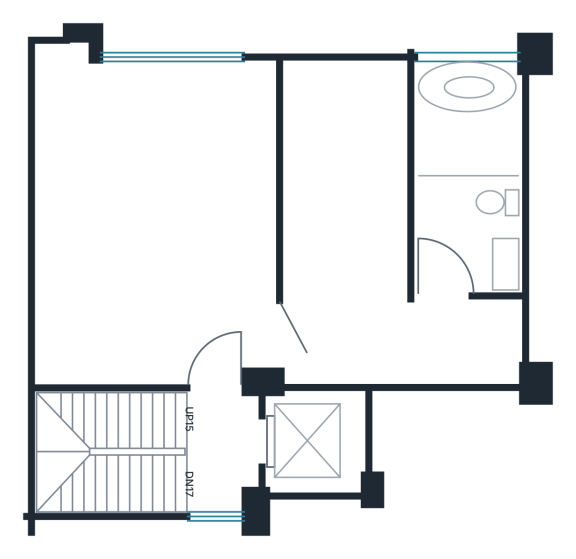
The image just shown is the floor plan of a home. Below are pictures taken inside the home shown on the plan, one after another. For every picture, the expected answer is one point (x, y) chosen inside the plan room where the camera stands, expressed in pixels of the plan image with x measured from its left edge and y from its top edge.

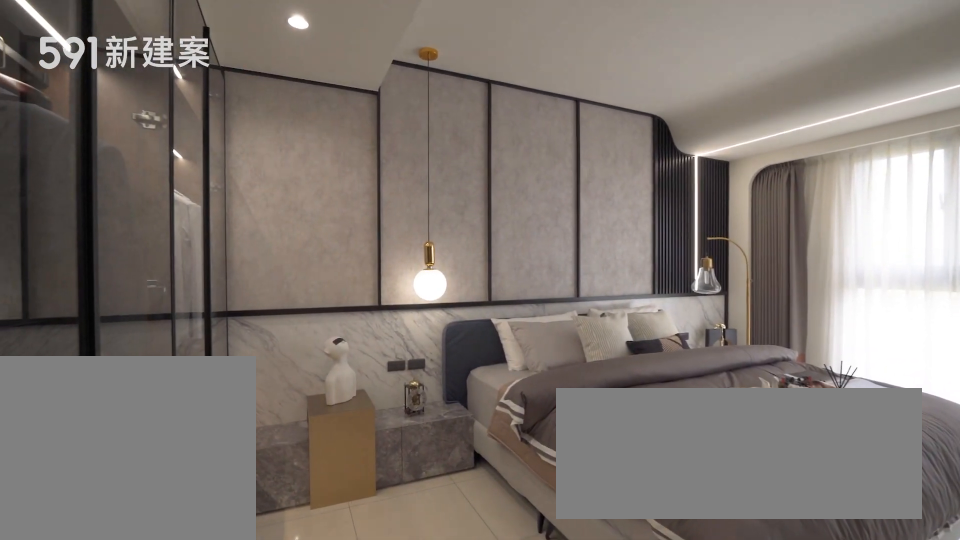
(236, 229)
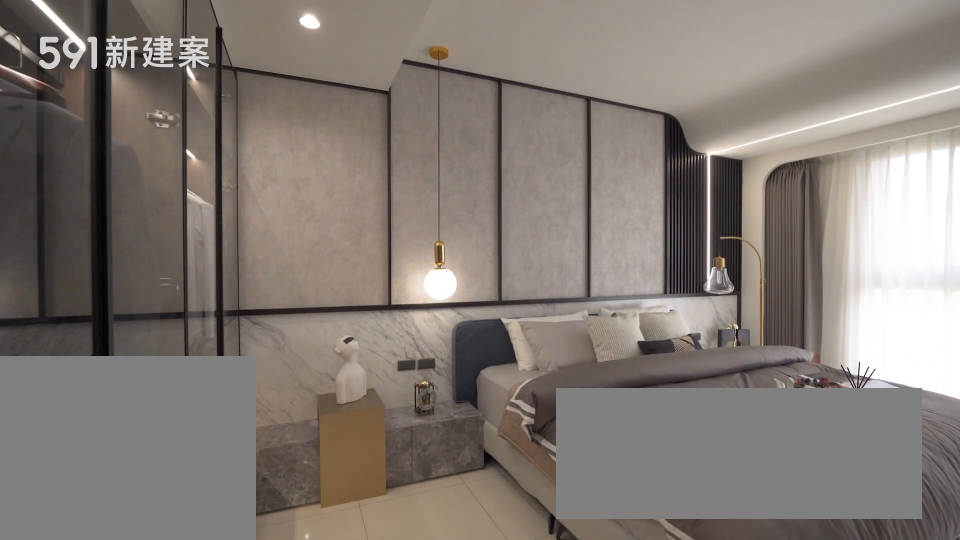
(236, 229)
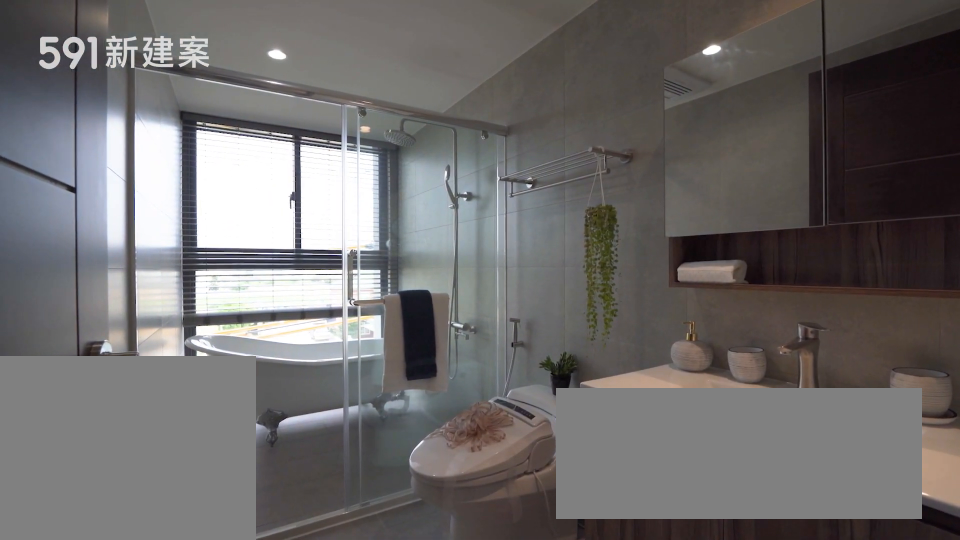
(468, 174)
